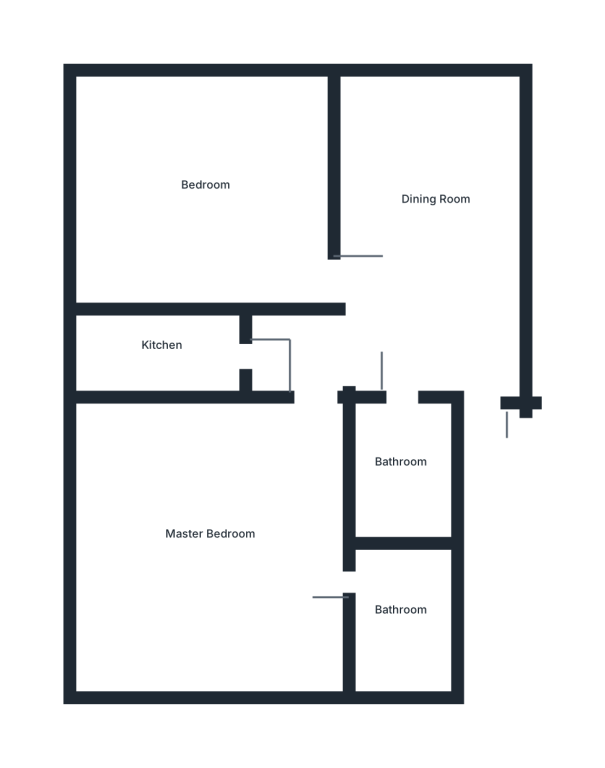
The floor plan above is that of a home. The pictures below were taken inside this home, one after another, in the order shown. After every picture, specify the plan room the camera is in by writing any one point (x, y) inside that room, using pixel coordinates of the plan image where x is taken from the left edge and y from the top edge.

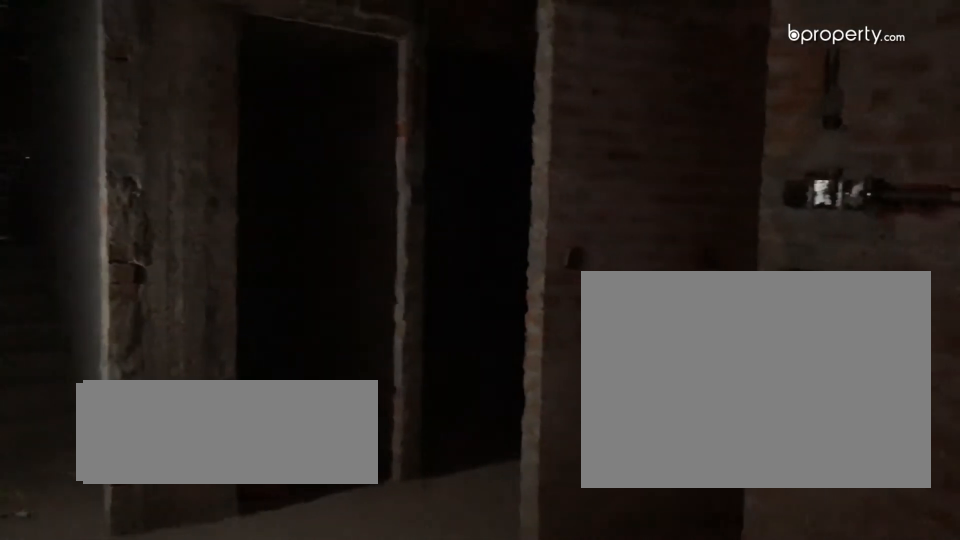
(430, 296)
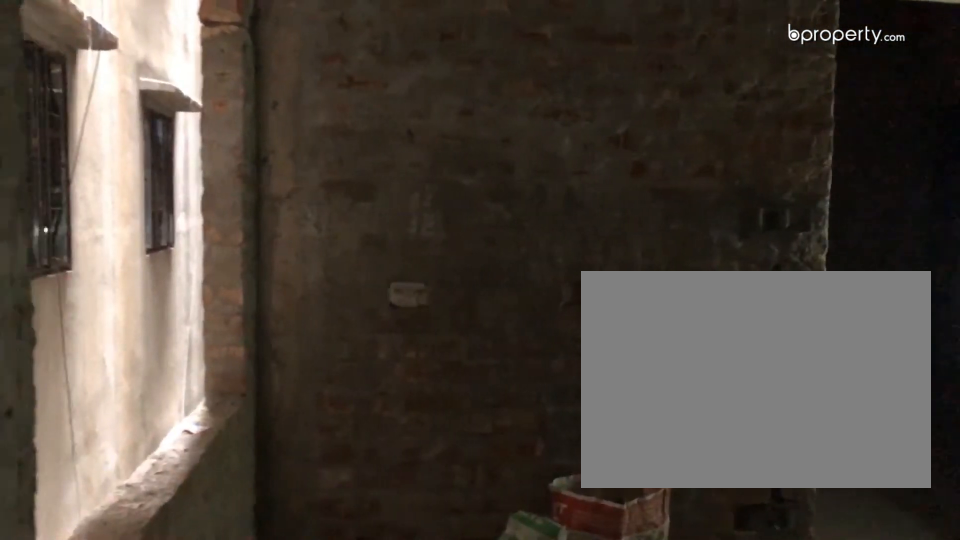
(205, 207)
